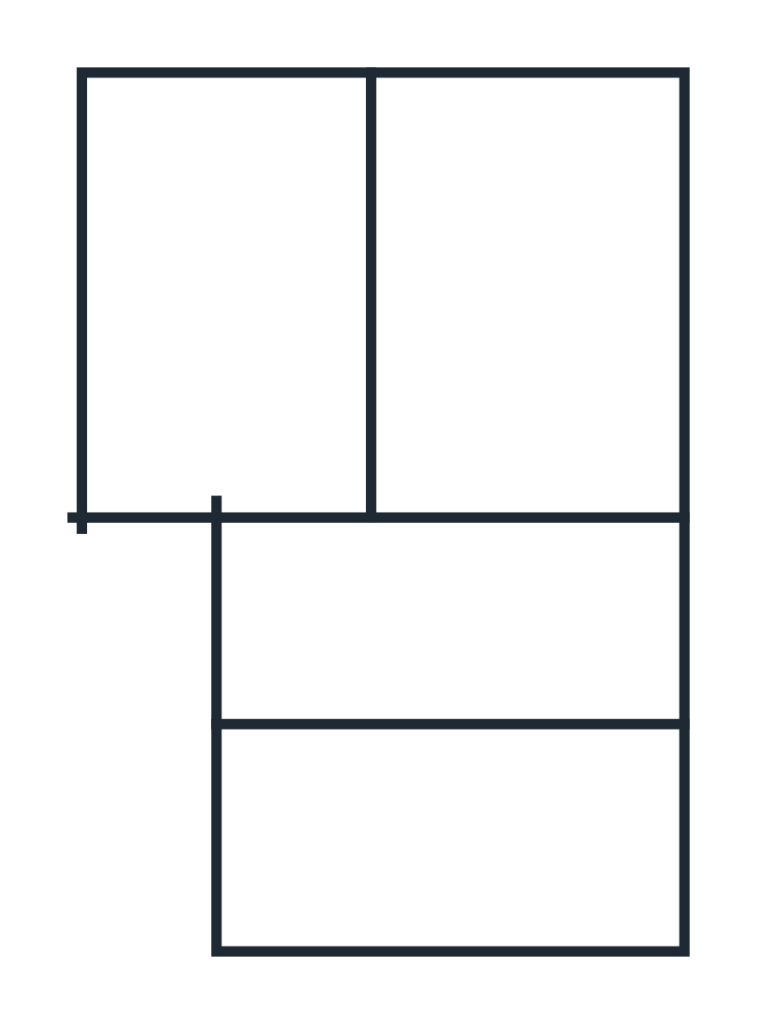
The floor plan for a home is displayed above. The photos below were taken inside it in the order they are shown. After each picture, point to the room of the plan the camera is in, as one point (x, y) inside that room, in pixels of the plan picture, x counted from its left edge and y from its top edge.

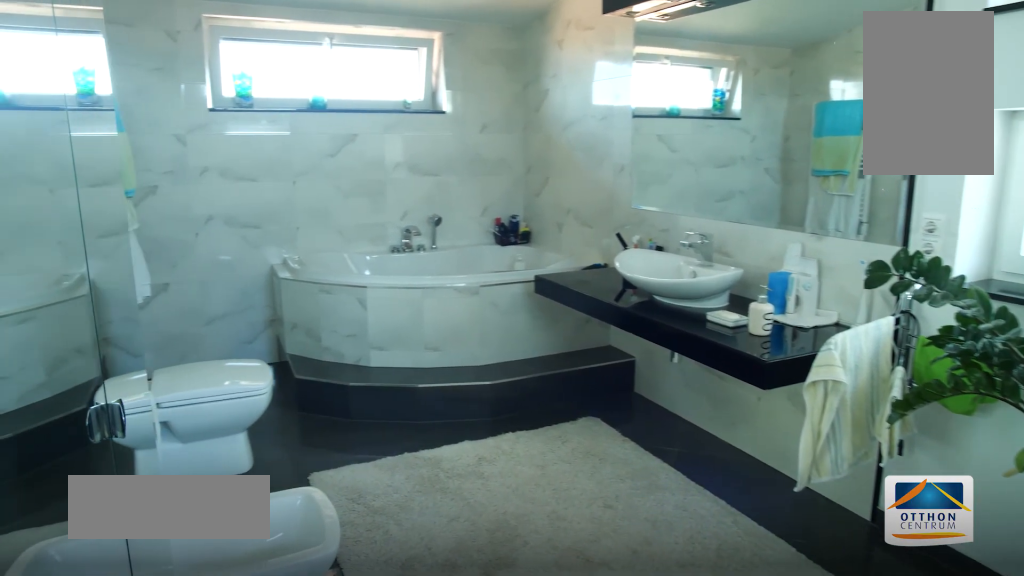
(451, 849)
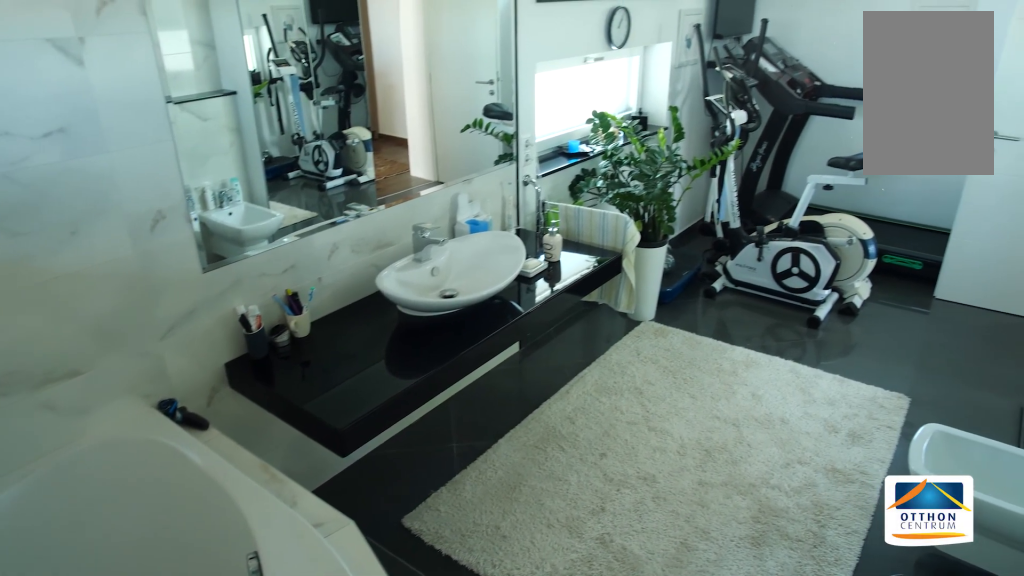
(451, 850)
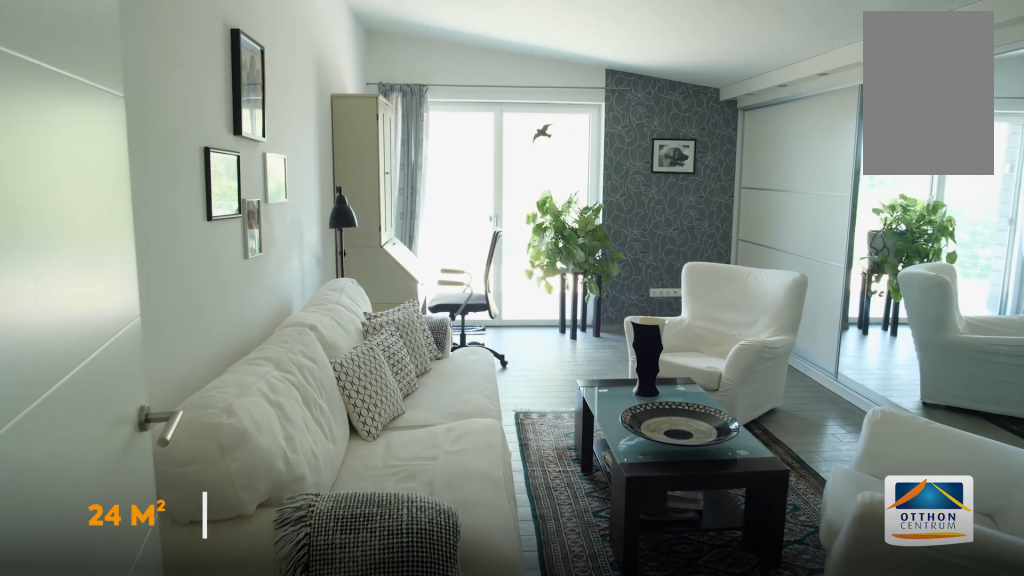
(525, 296)
